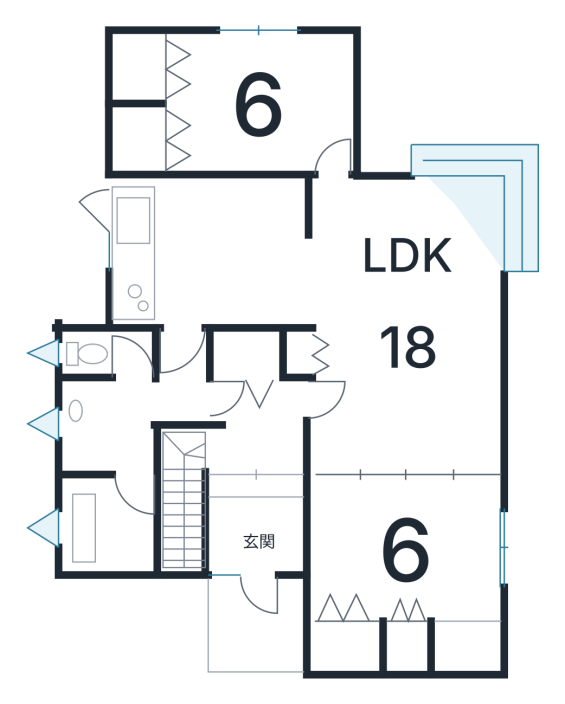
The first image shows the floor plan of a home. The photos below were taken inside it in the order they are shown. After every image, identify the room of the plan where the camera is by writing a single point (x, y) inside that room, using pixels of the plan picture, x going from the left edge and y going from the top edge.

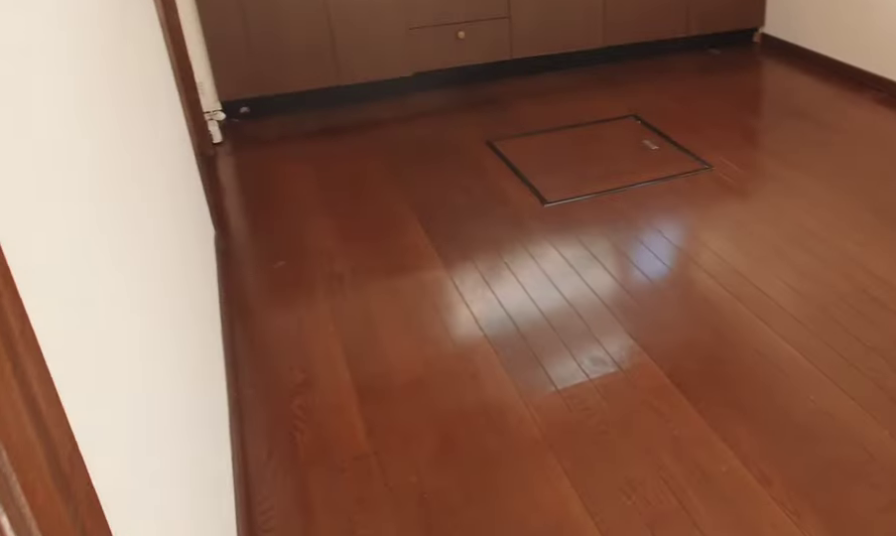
(216, 275)
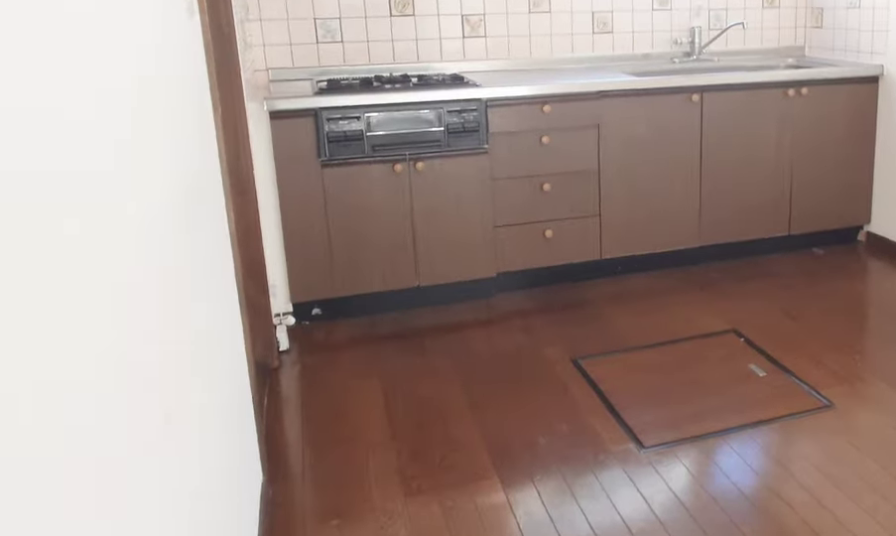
(216, 275)
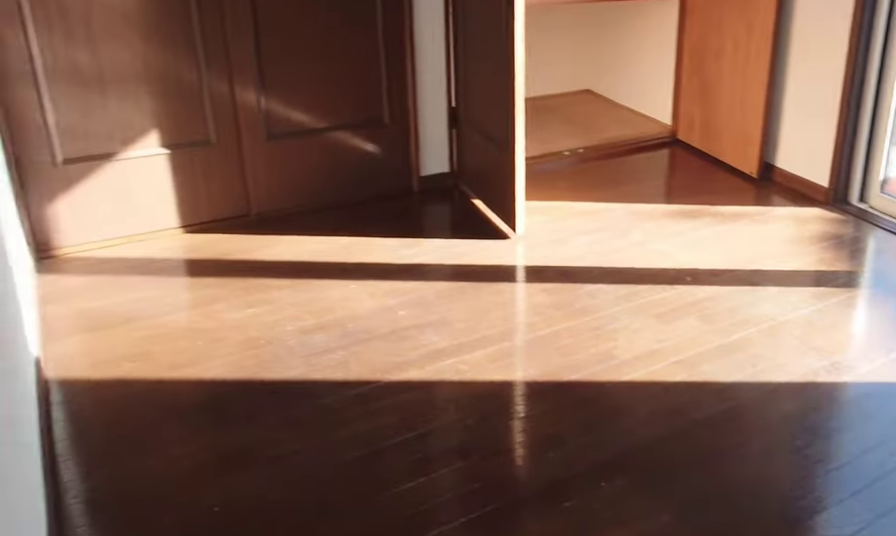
(260, 125)
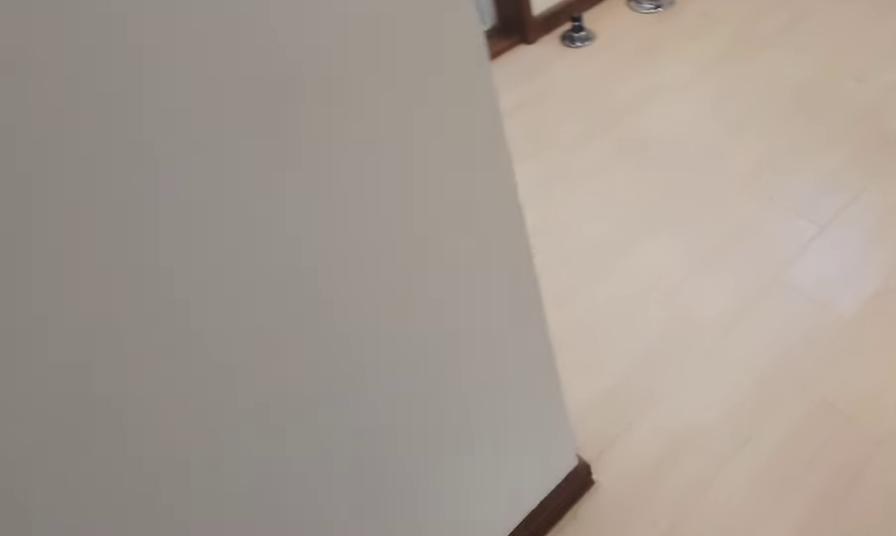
(124, 431)
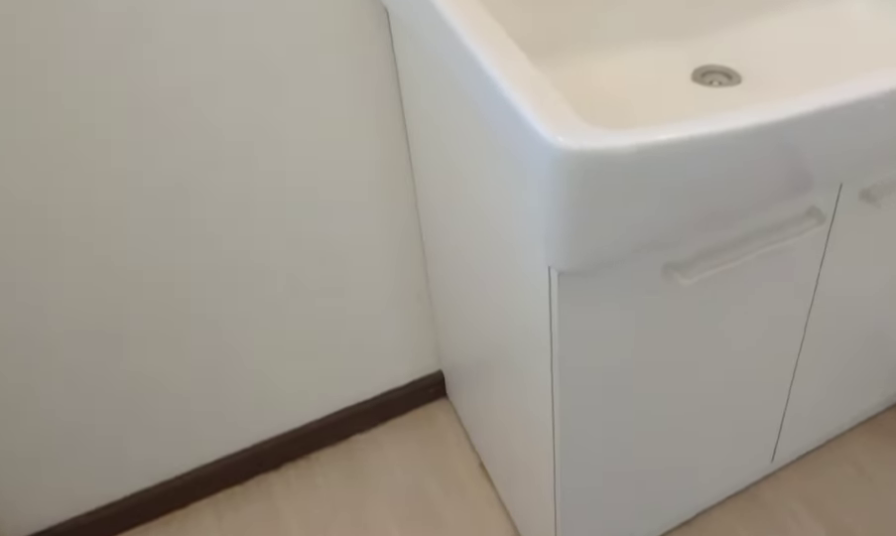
(124, 431)
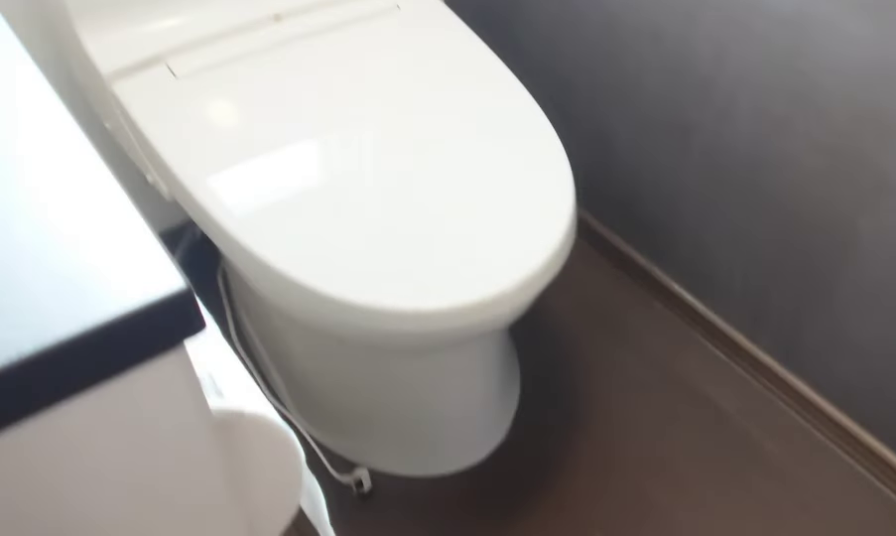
(122, 354)
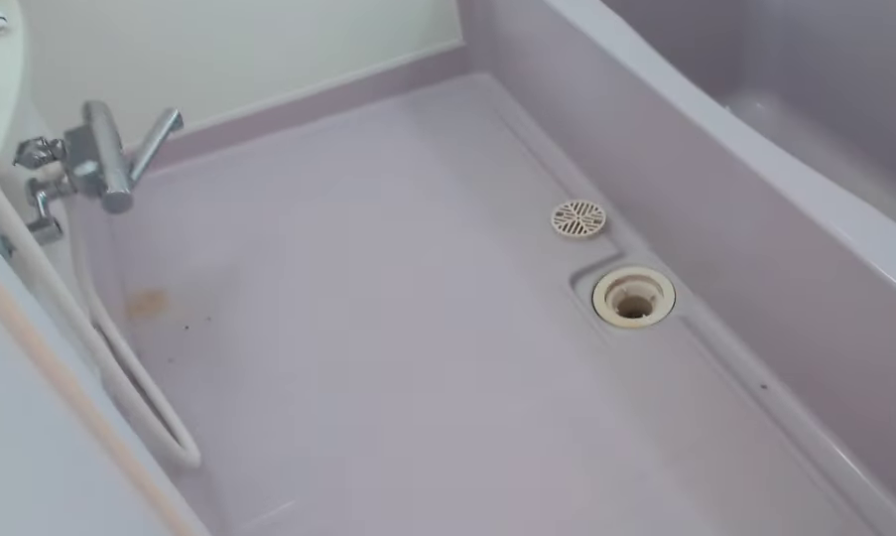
(104, 527)
